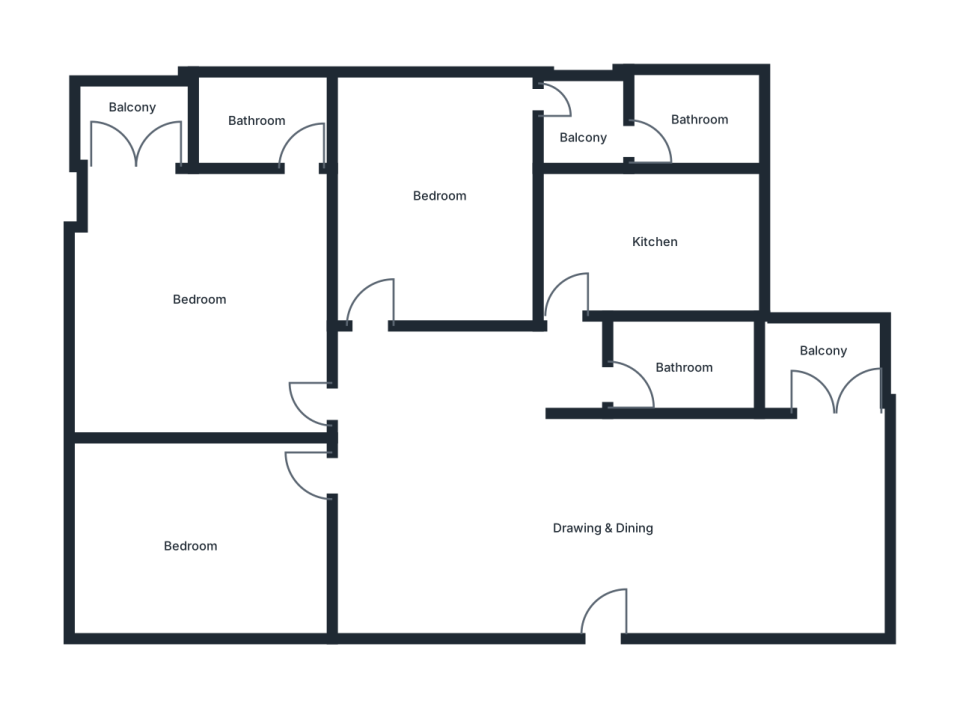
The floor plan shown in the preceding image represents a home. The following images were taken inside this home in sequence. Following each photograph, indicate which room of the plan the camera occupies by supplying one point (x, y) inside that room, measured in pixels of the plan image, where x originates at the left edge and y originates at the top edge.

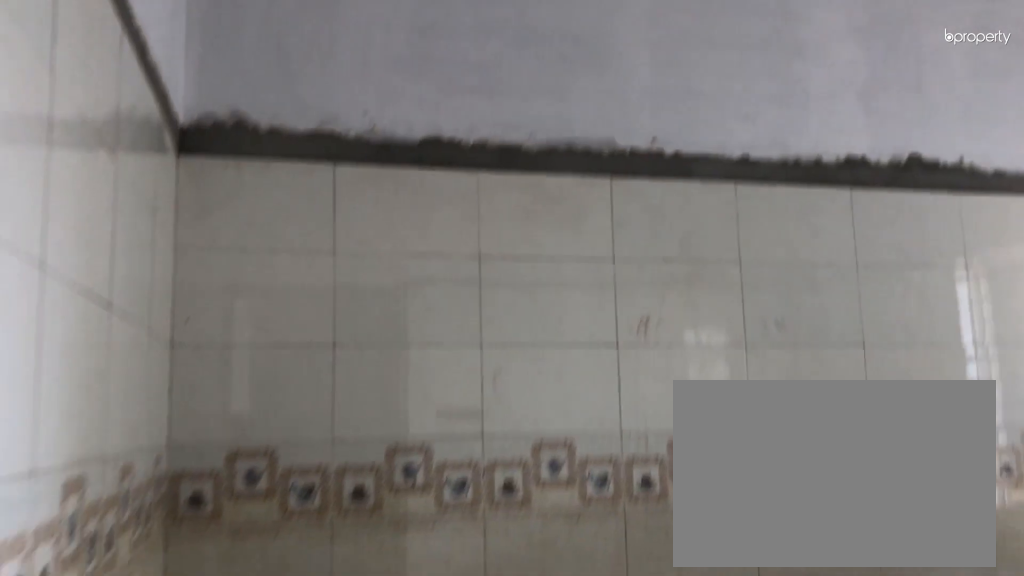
(644, 248)
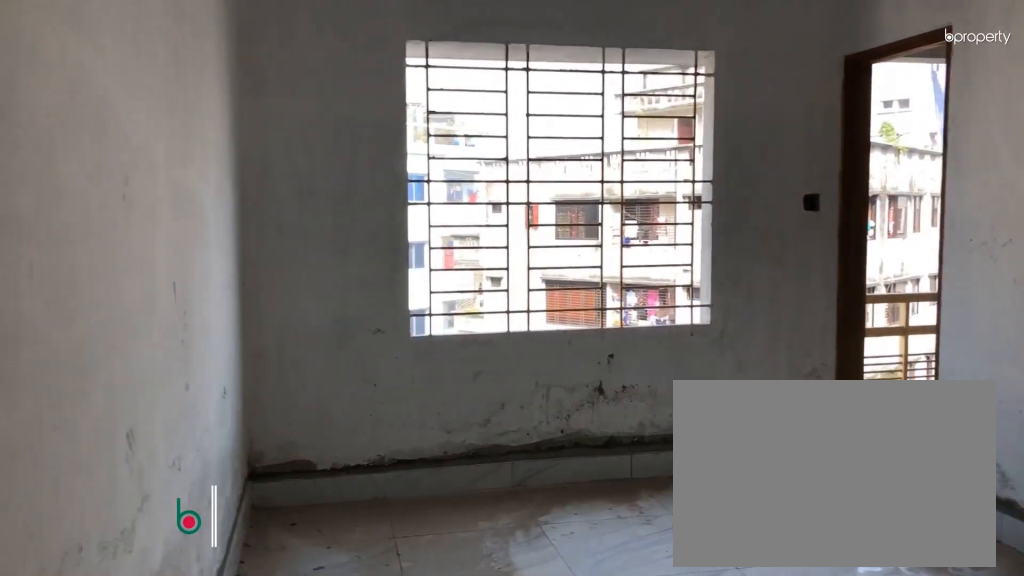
(441, 196)
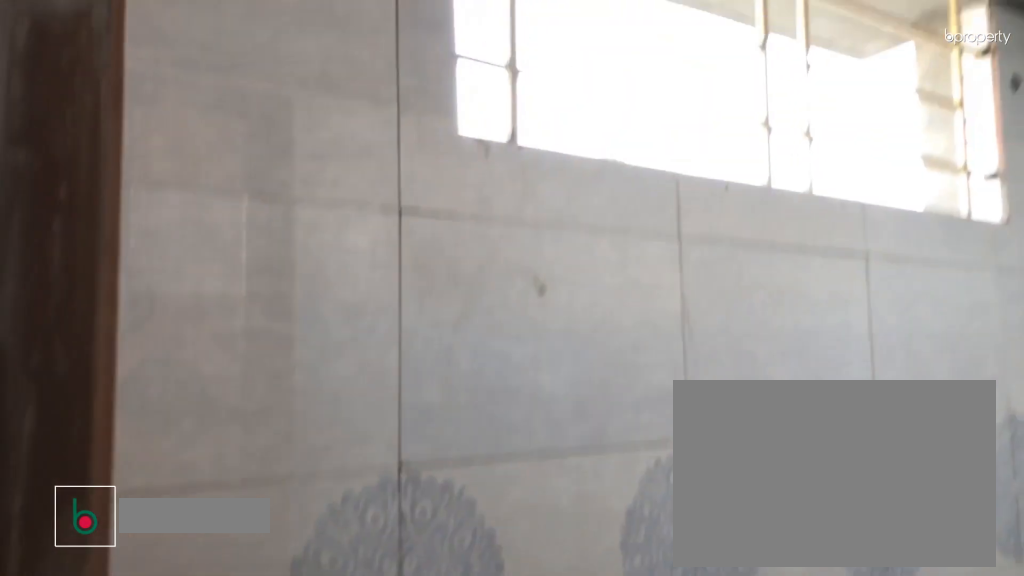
(698, 120)
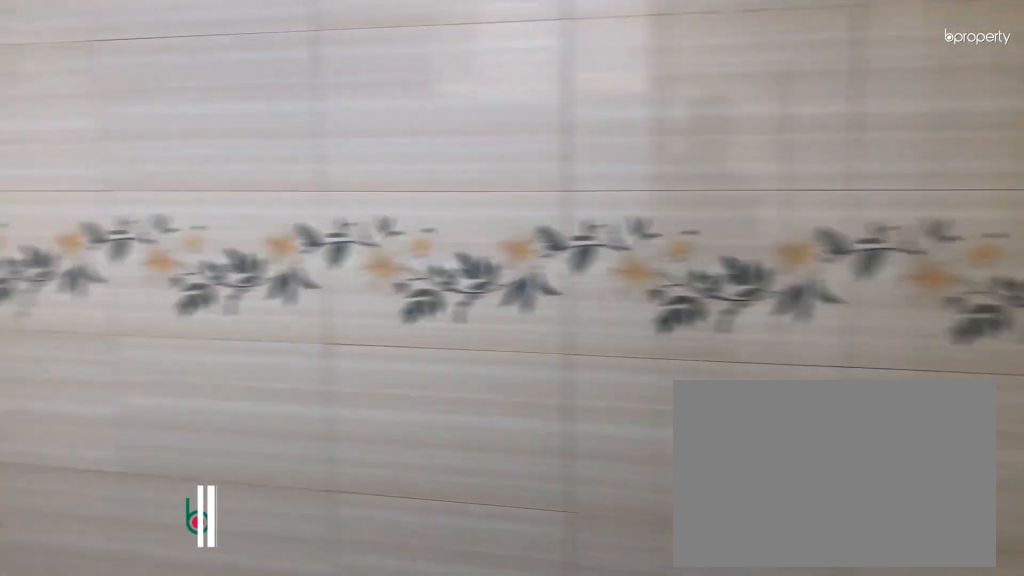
(259, 127)
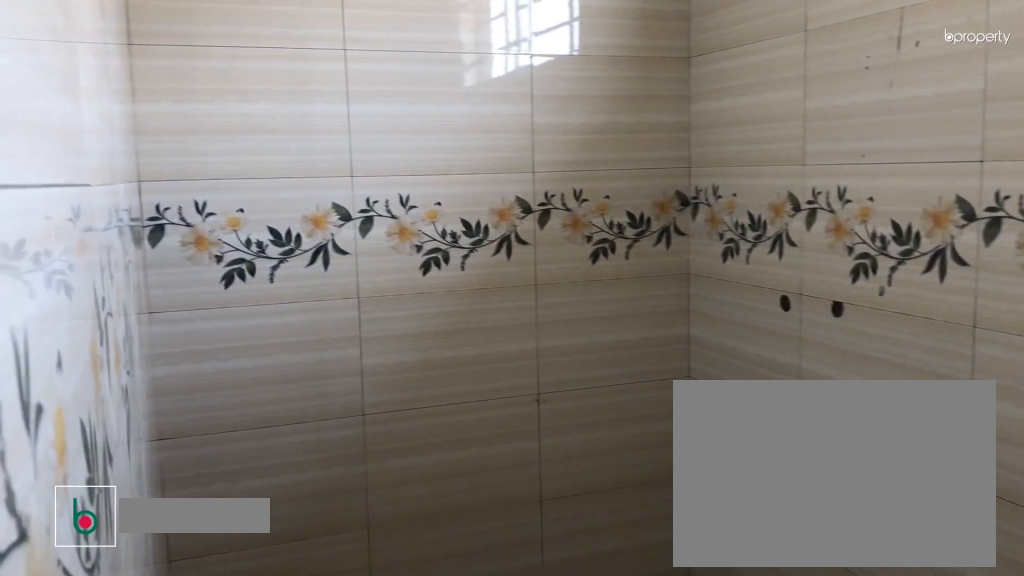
(259, 127)
